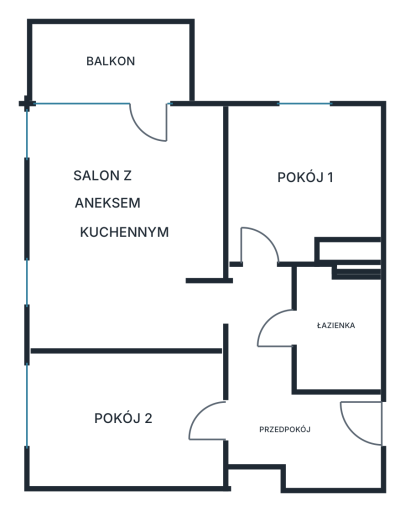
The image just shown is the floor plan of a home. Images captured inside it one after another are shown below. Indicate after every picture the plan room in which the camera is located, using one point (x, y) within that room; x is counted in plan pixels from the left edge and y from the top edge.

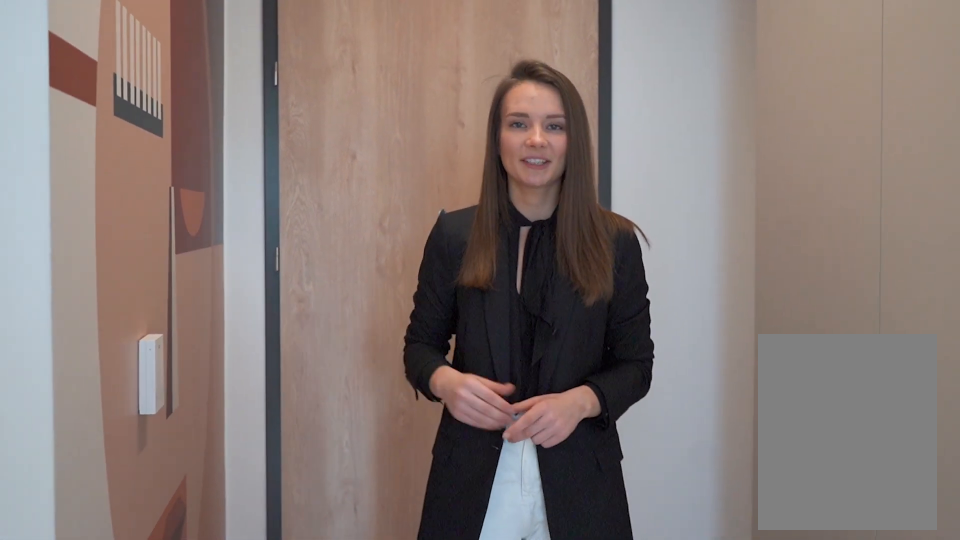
(286, 396)
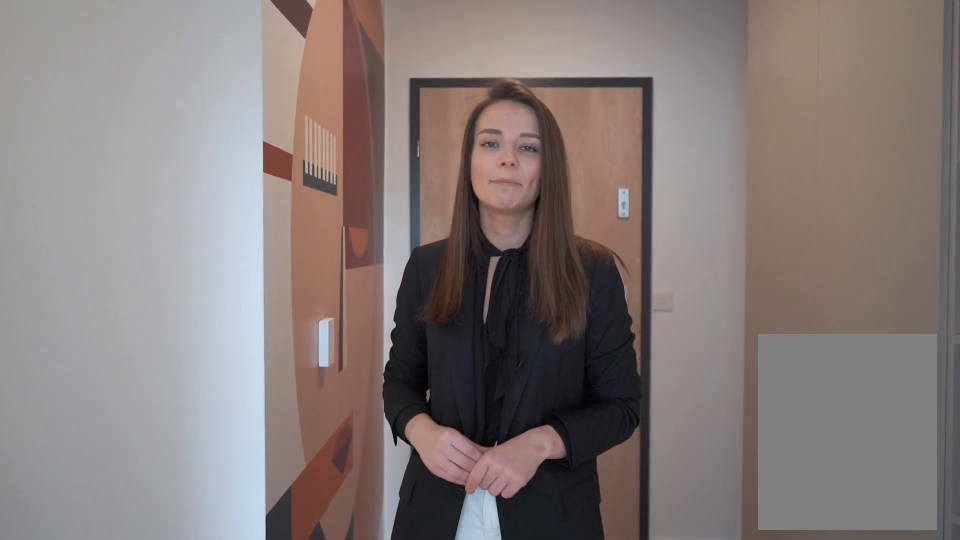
(286, 396)
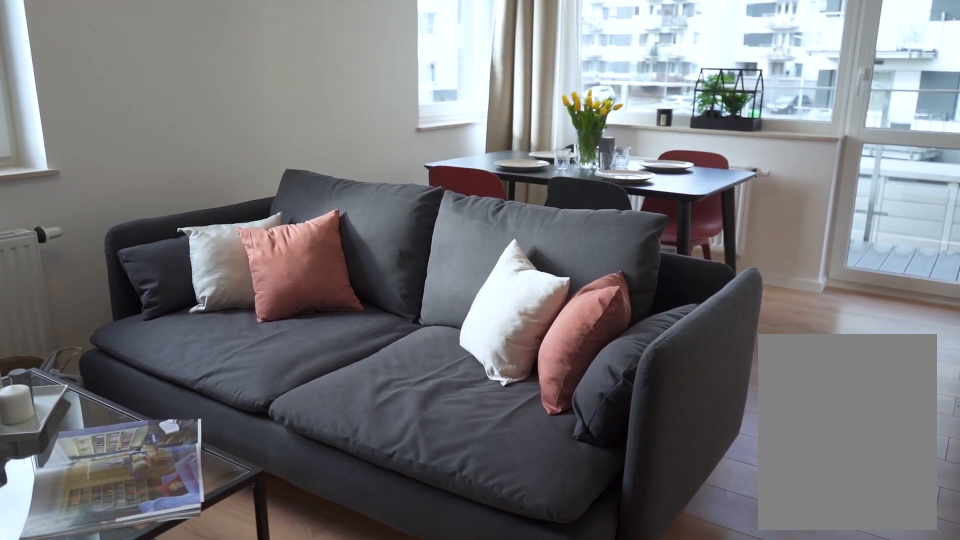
(125, 228)
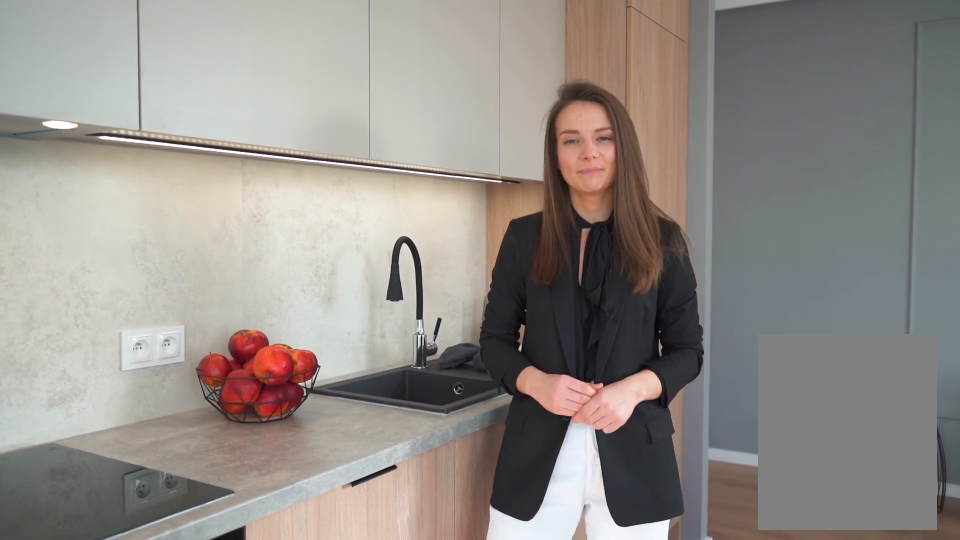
(125, 228)
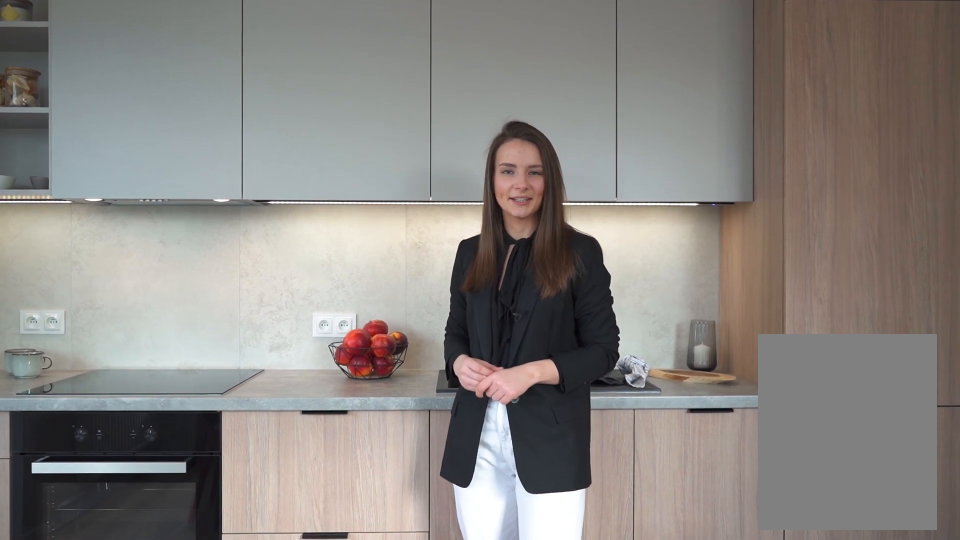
(129, 228)
